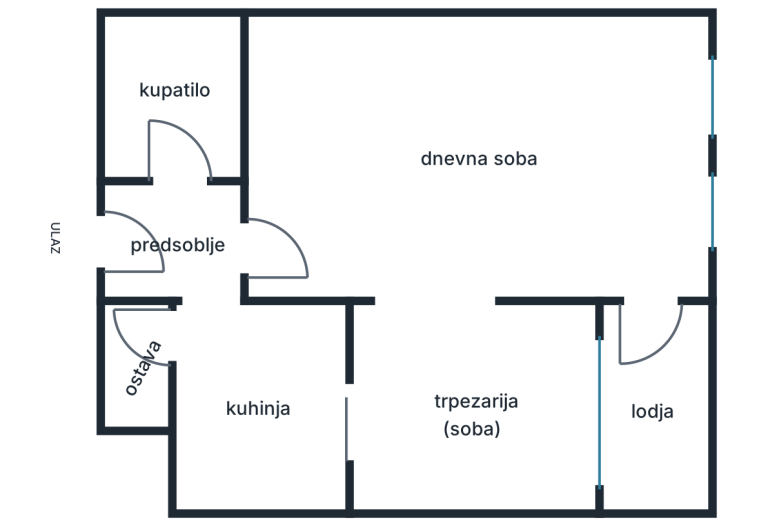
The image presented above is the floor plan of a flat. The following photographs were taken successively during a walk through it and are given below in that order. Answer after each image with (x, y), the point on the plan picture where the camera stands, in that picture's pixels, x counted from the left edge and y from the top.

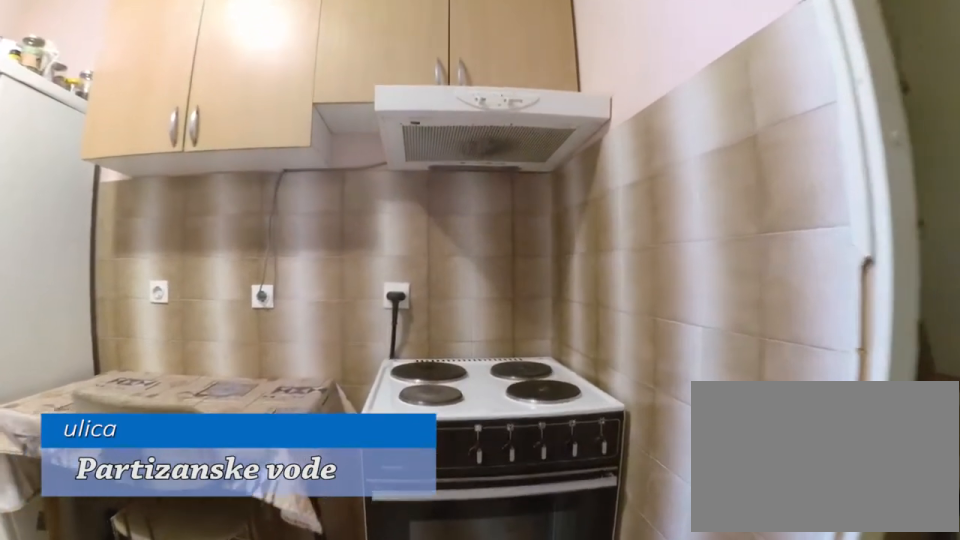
(206, 397)
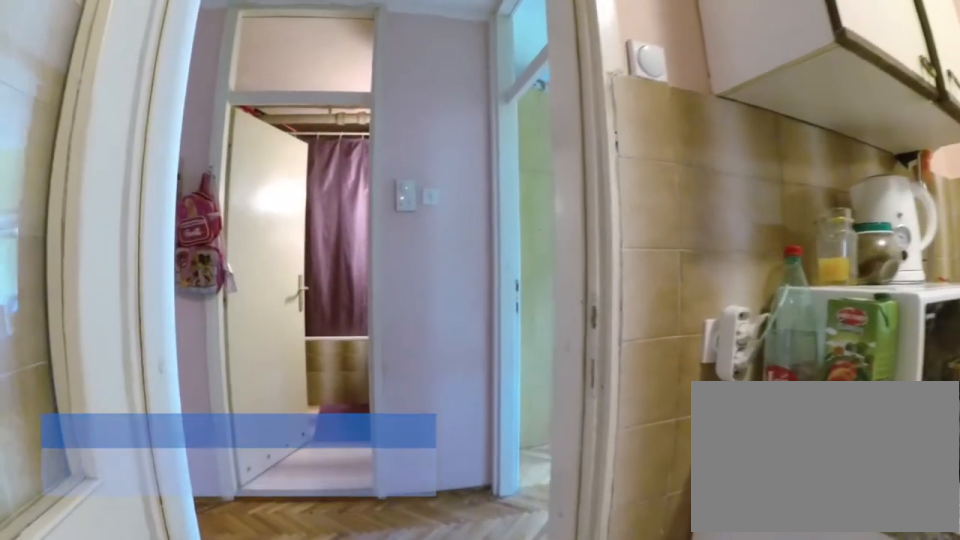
(205, 432)
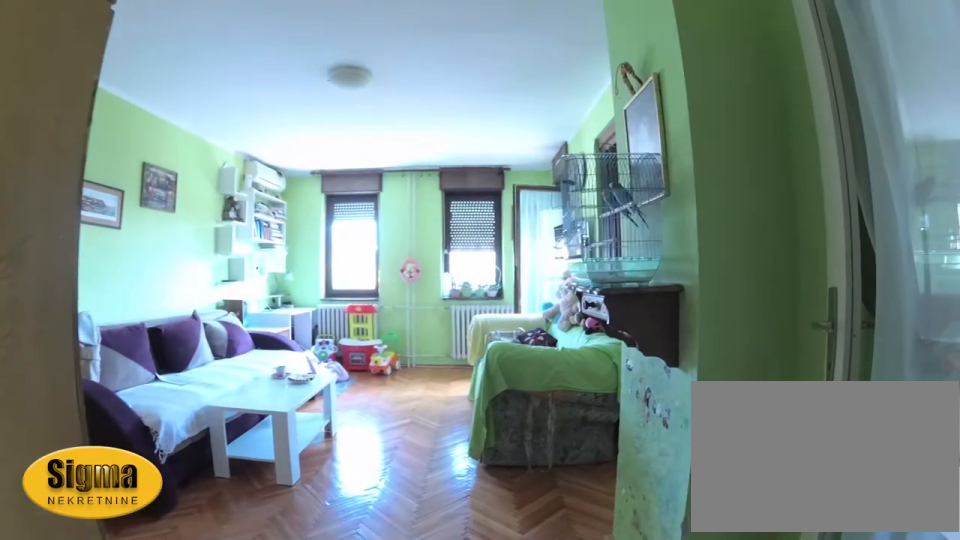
(242, 236)
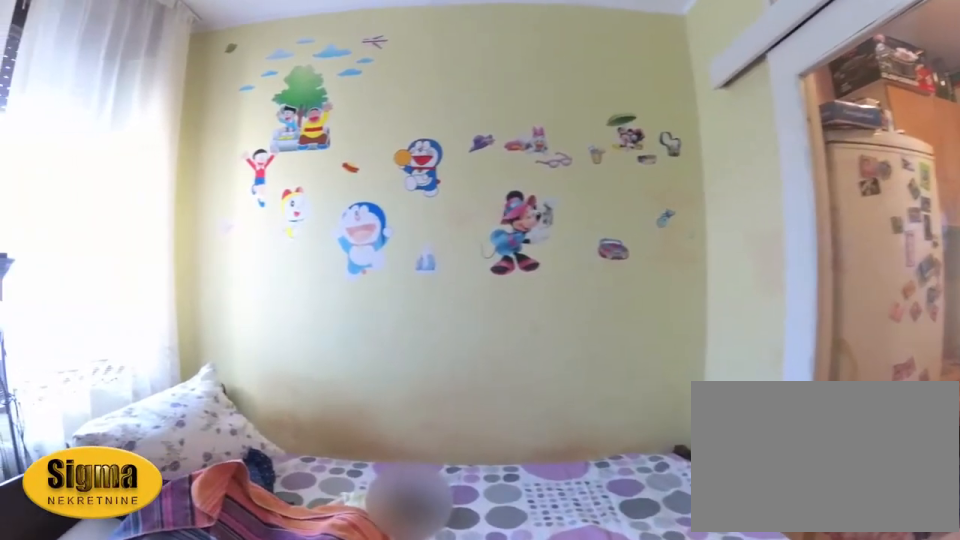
(452, 366)
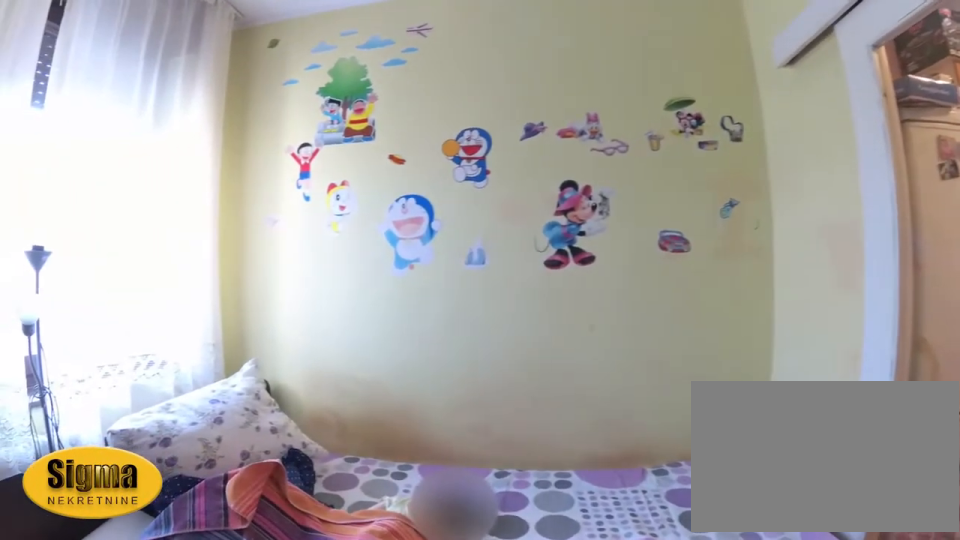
(459, 375)
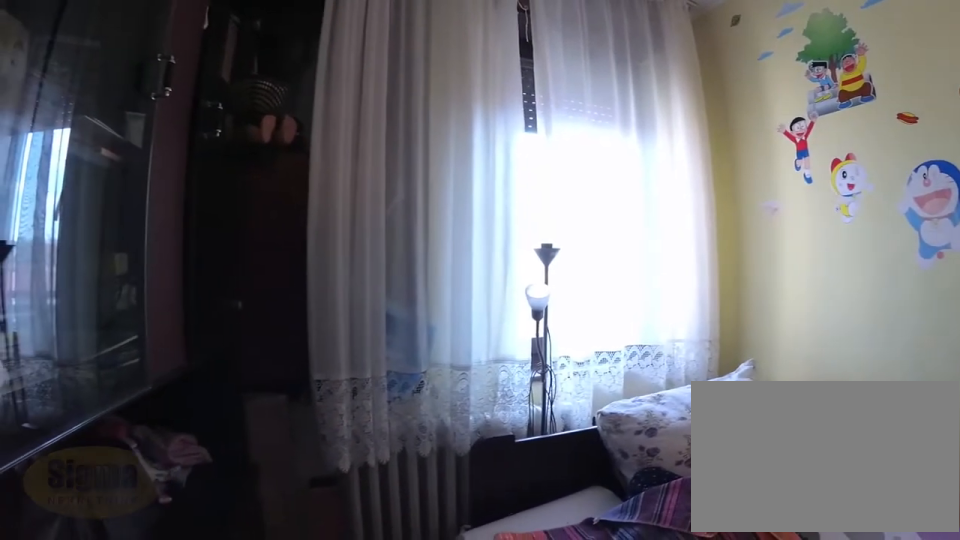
(475, 426)
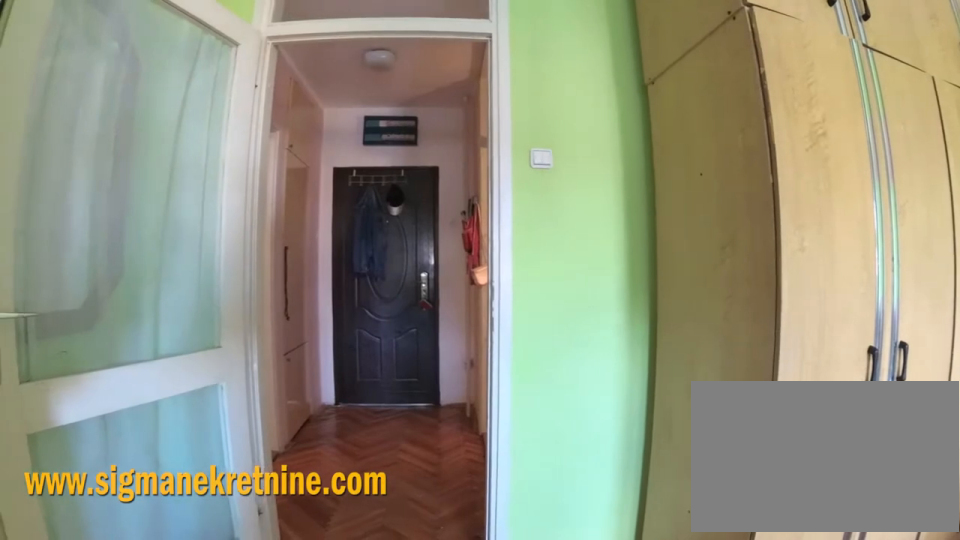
(460, 245)
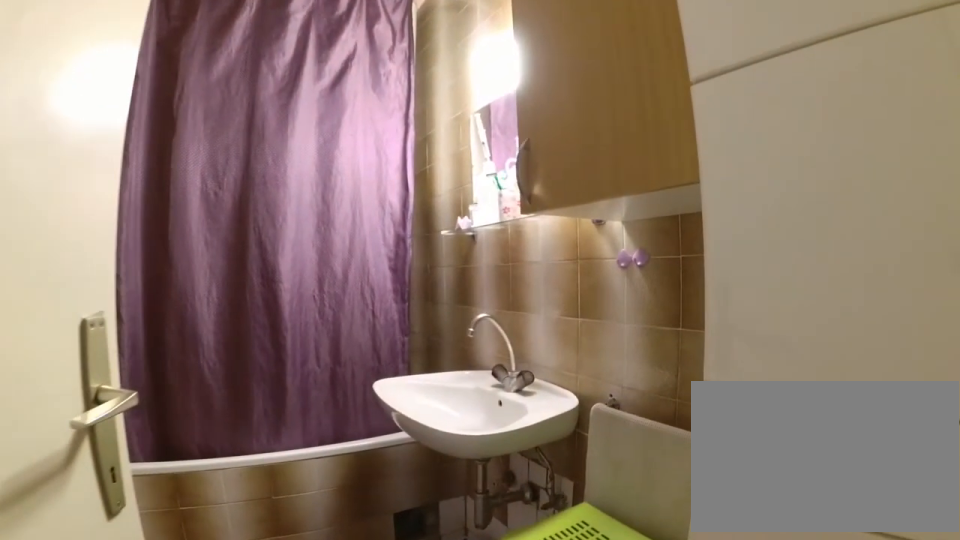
(188, 193)
